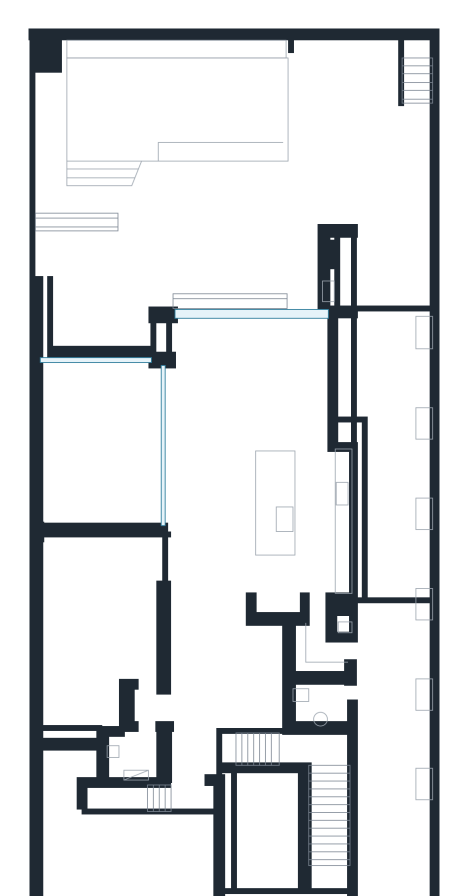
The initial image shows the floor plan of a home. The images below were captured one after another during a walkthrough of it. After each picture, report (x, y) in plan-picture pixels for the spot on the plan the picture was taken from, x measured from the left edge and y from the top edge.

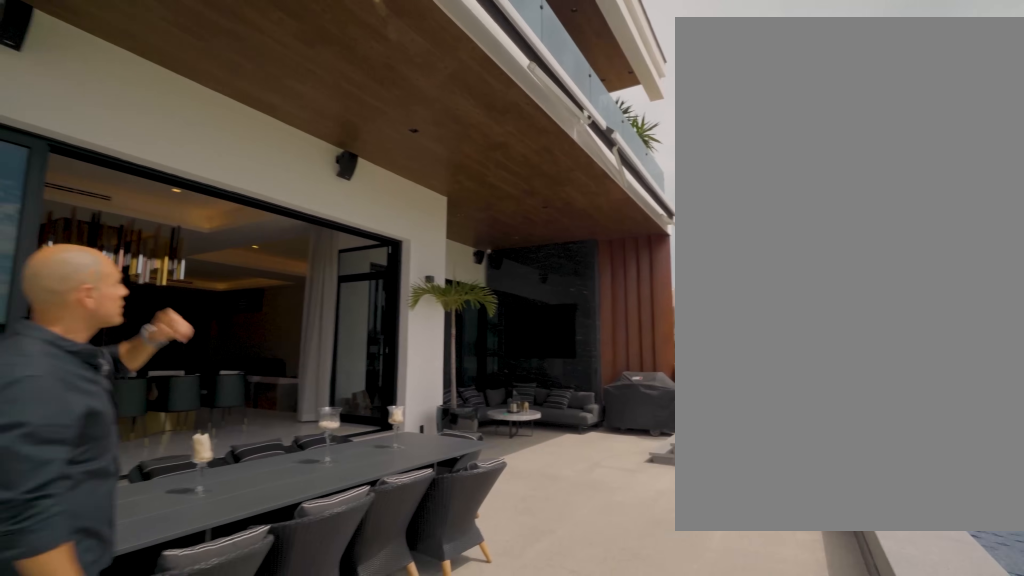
(317, 176)
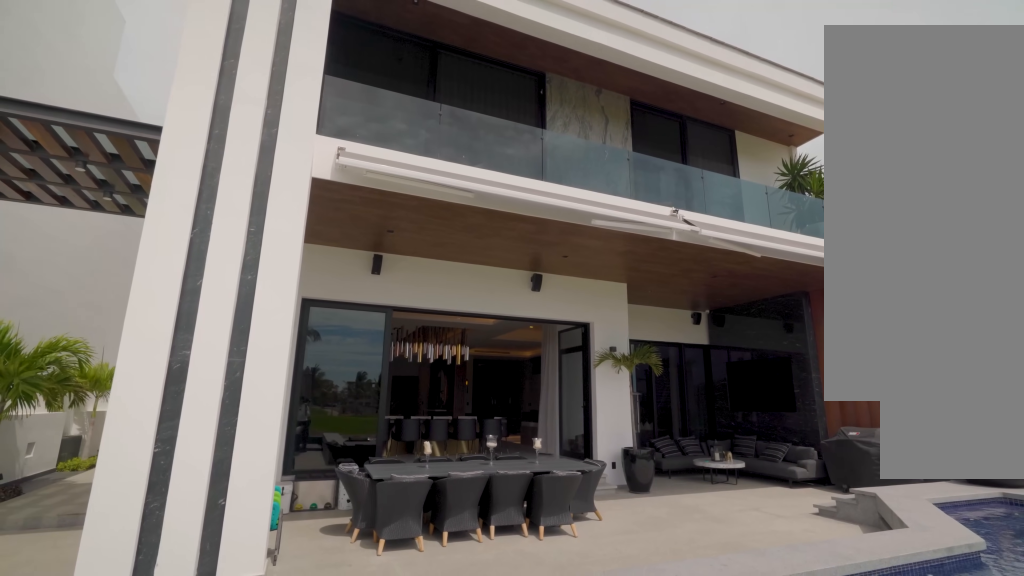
(323, 141)
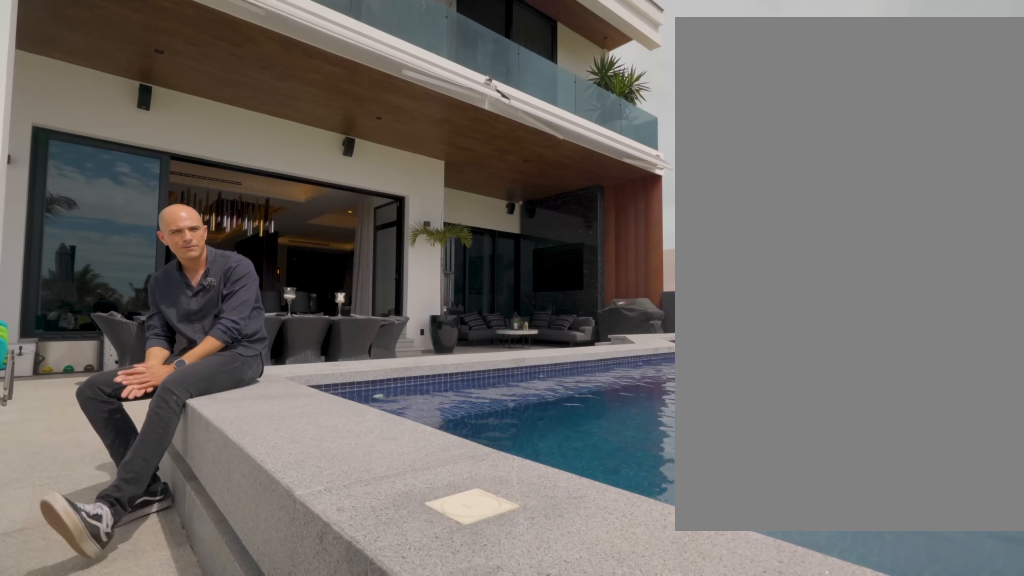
(323, 113)
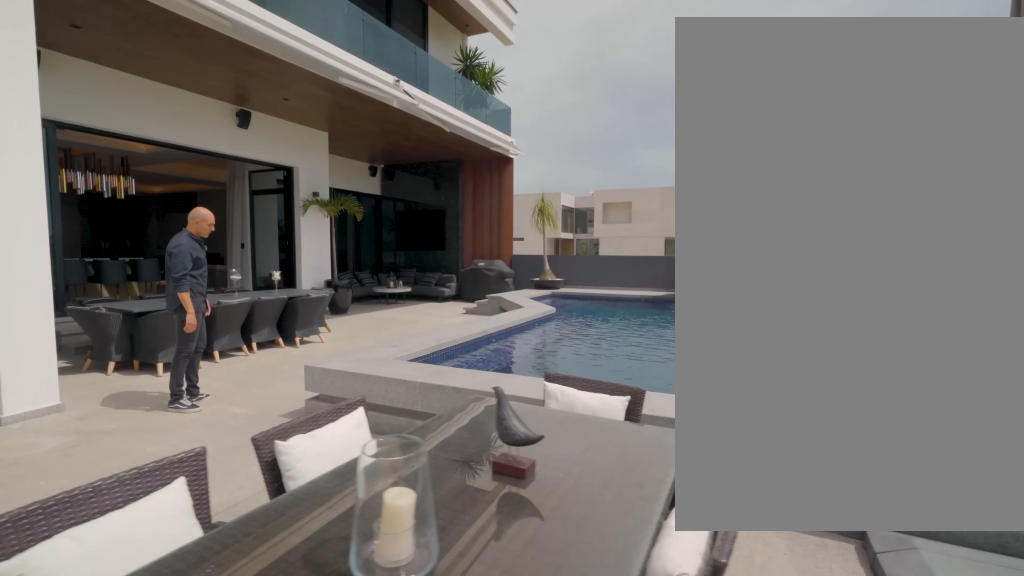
(370, 184)
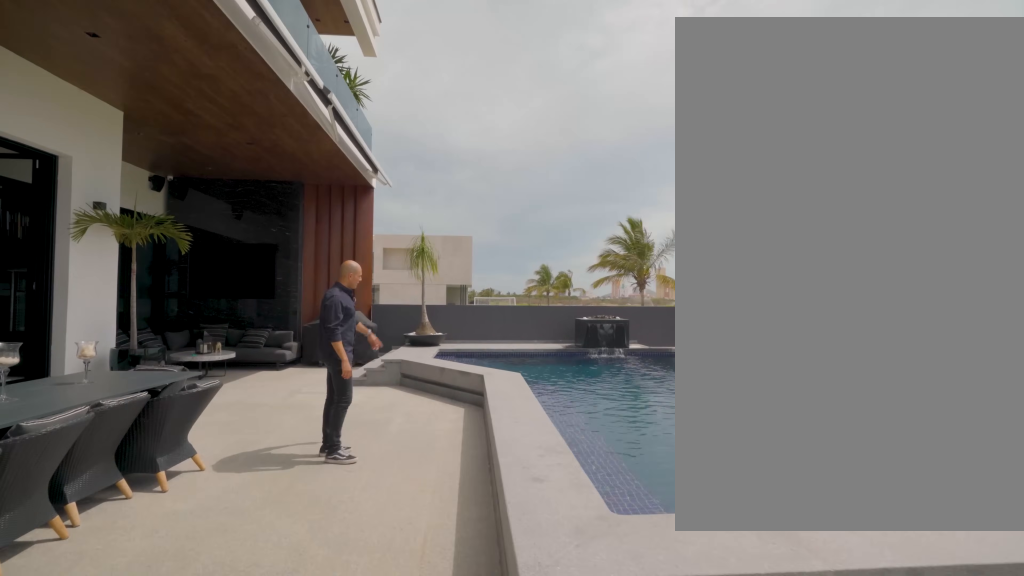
(225, 194)
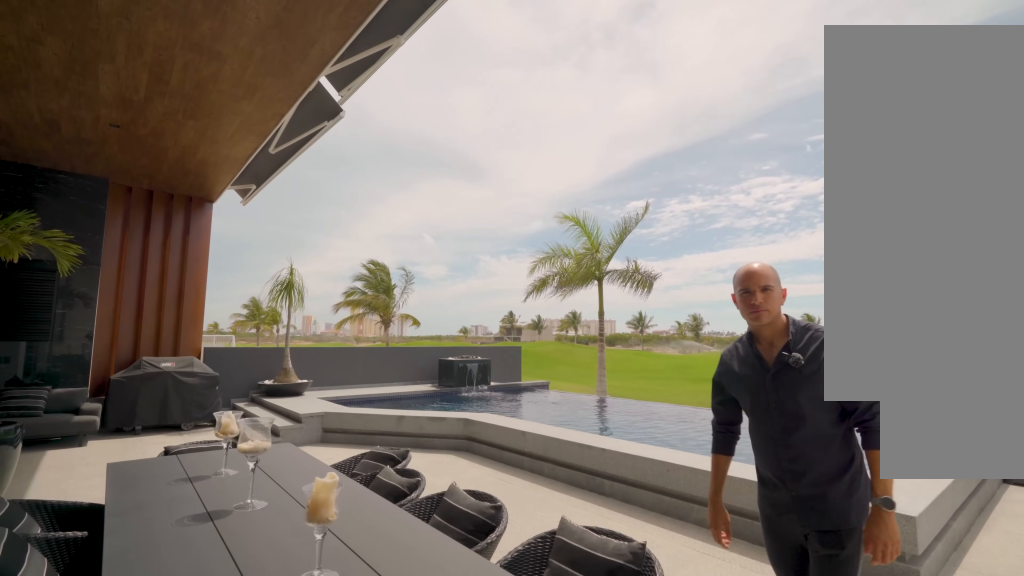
(294, 277)
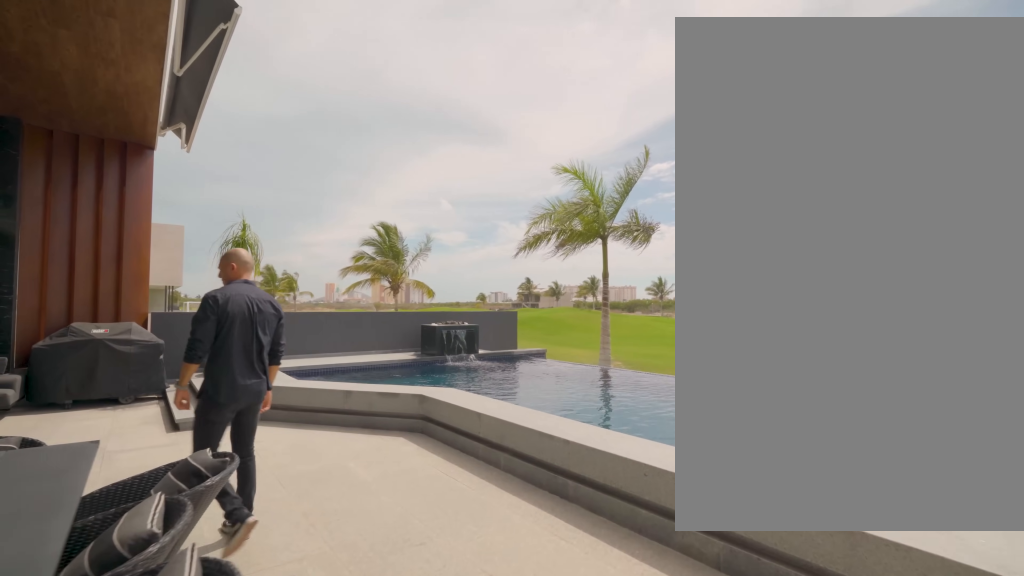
(269, 193)
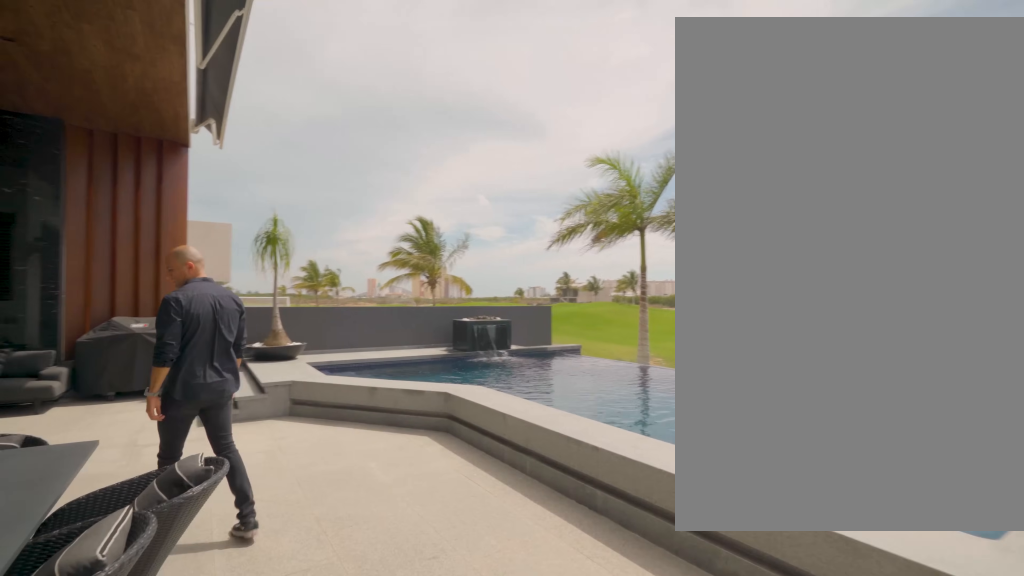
(258, 187)
